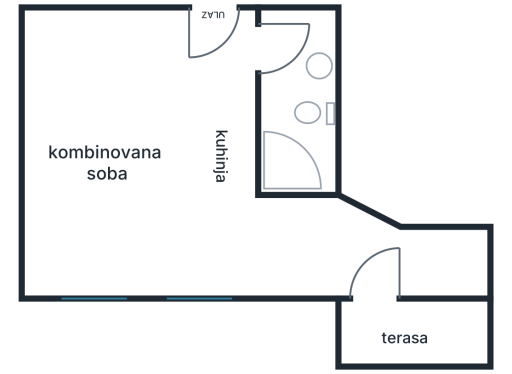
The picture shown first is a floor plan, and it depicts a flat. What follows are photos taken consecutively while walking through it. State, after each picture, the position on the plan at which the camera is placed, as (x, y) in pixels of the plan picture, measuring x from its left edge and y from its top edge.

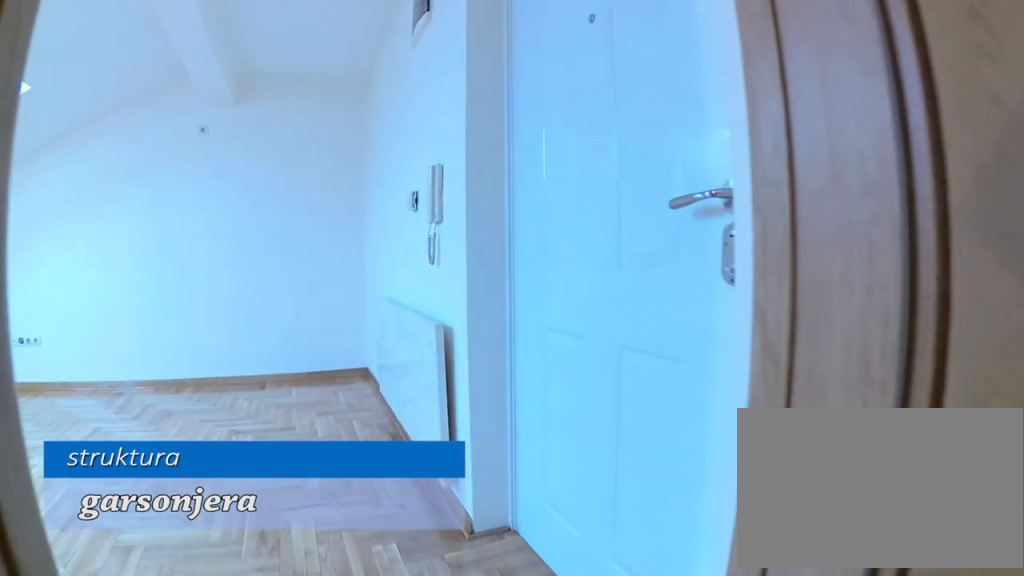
(298, 56)
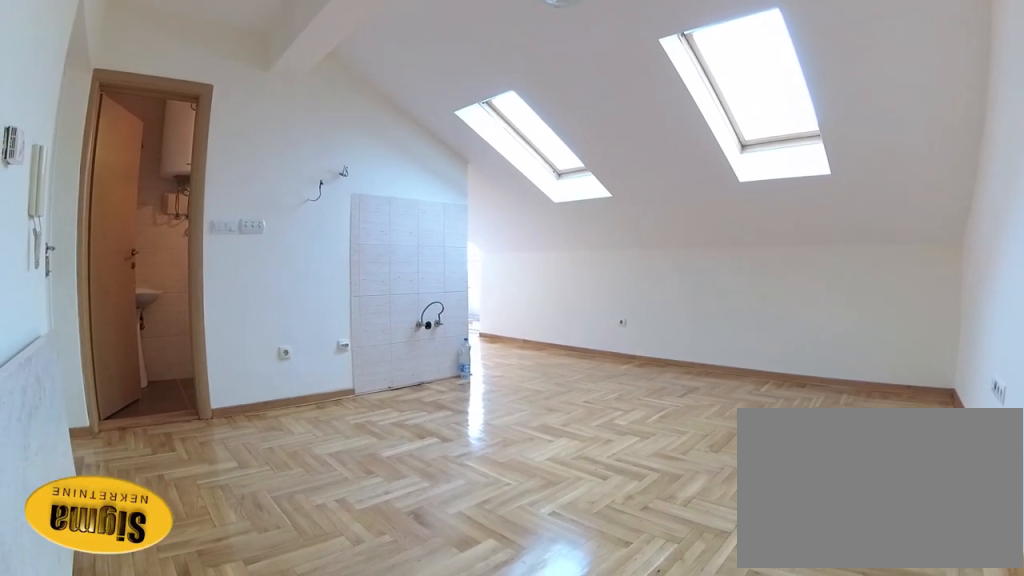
(68, 41)
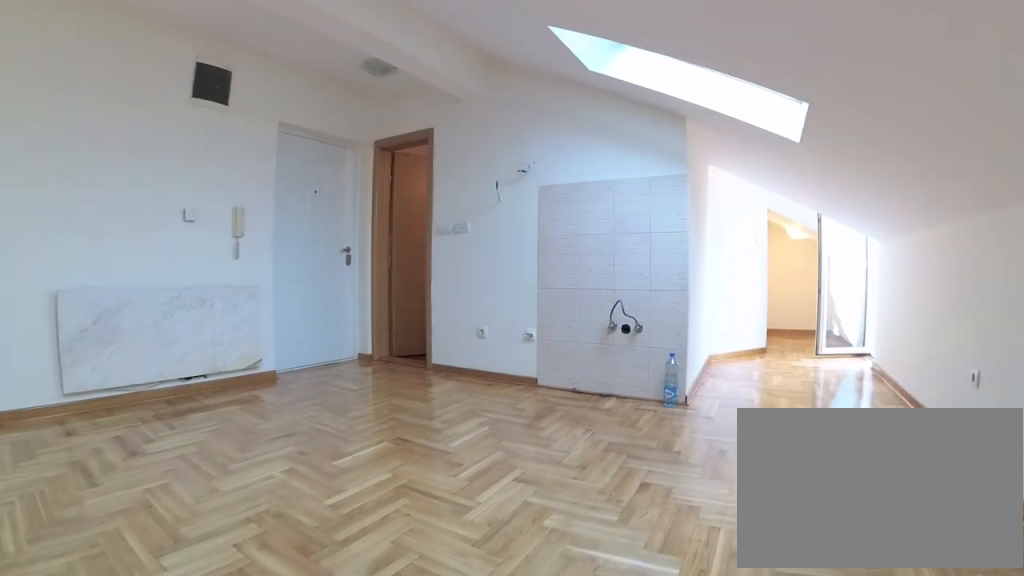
(59, 219)
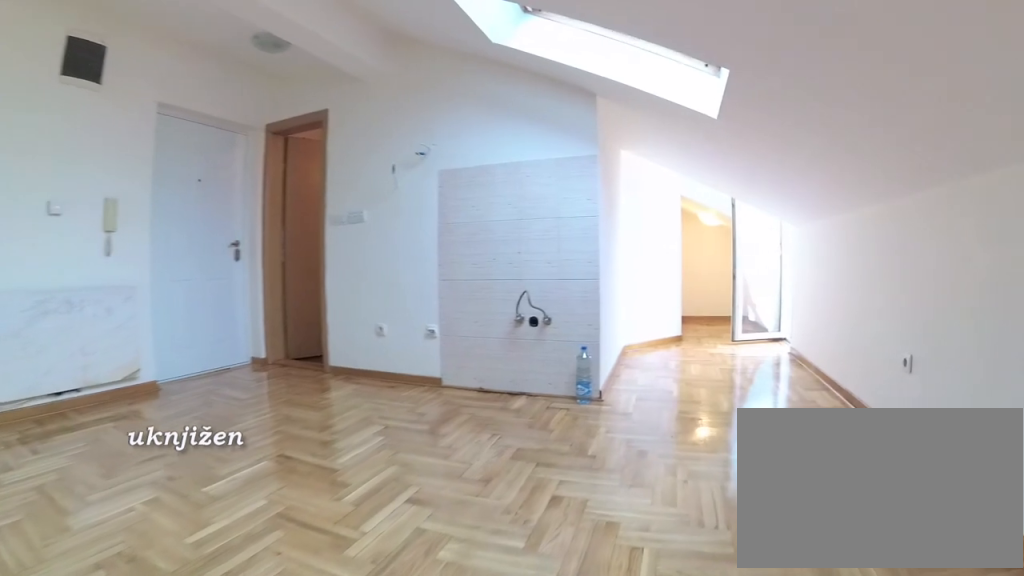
(84, 234)
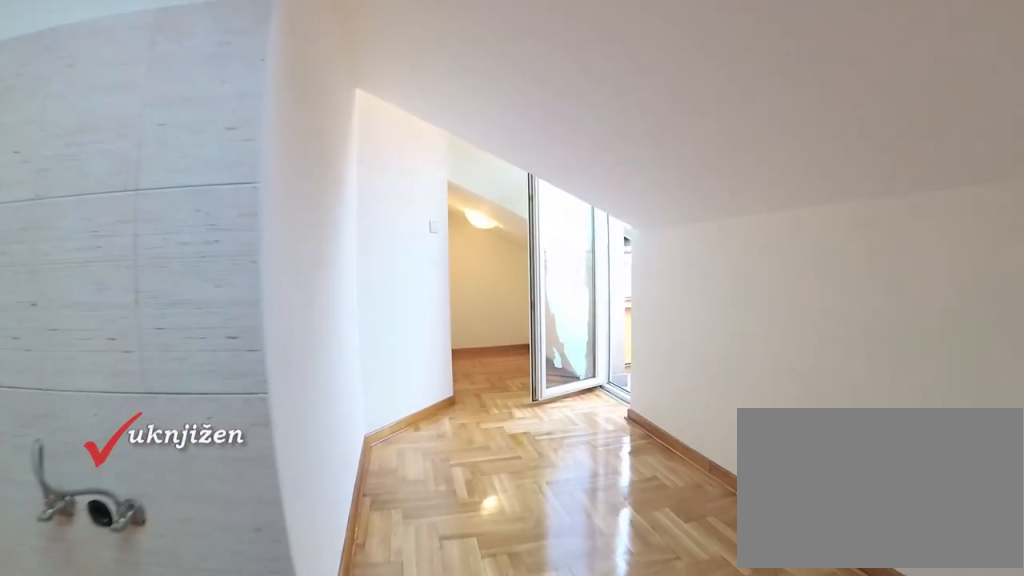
(158, 242)
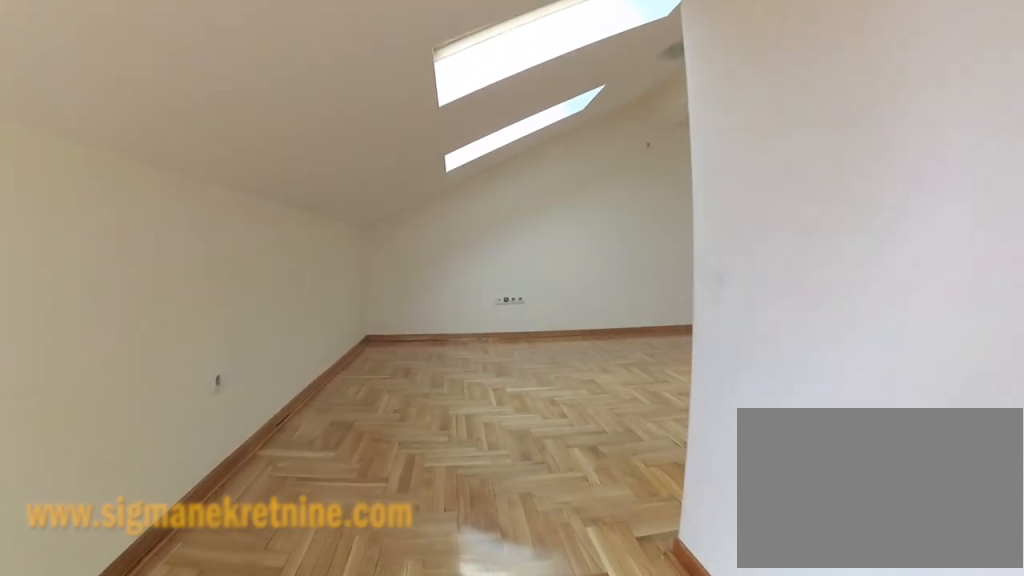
(332, 251)
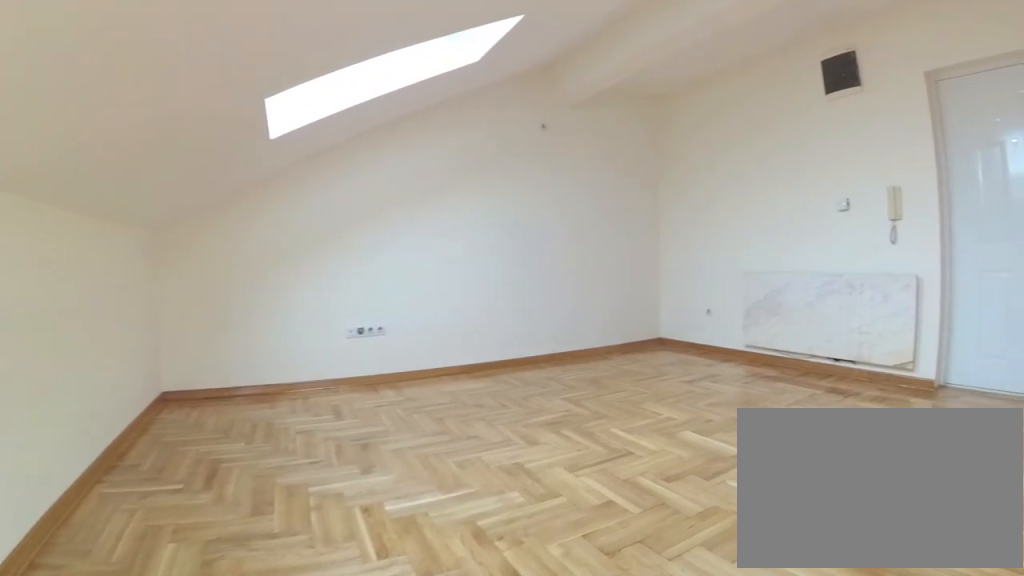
(251, 239)
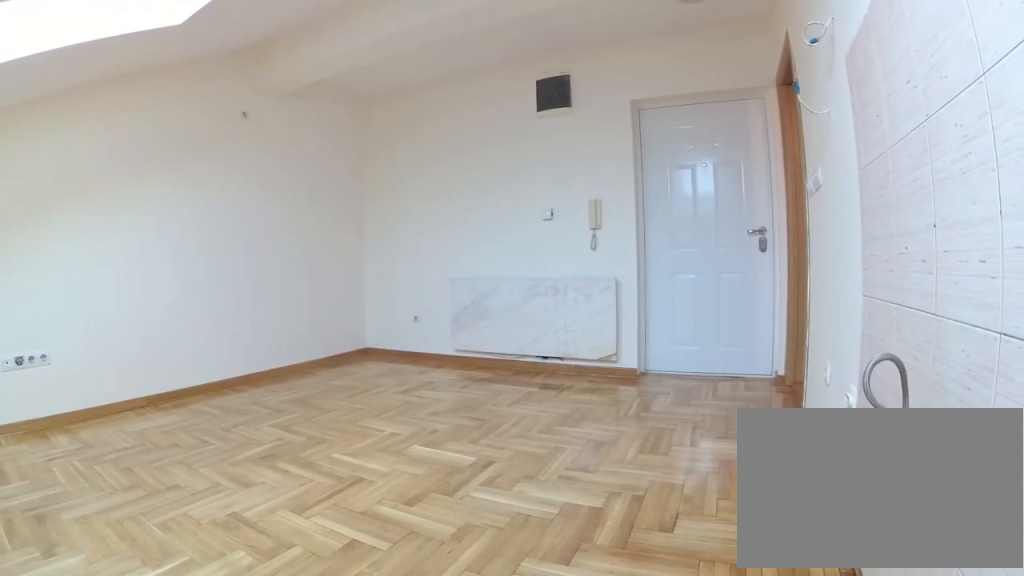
(231, 244)
